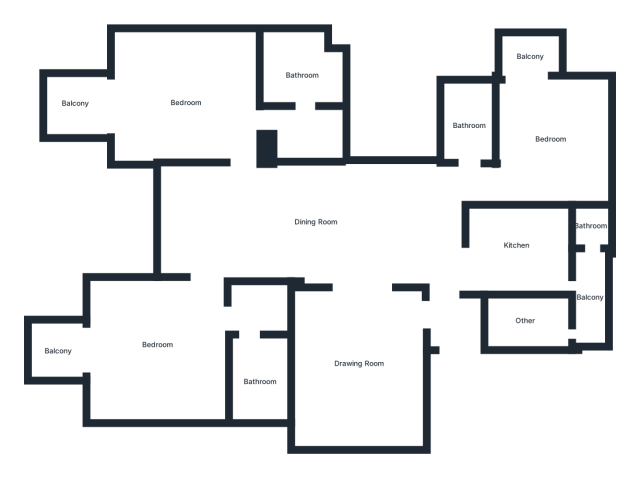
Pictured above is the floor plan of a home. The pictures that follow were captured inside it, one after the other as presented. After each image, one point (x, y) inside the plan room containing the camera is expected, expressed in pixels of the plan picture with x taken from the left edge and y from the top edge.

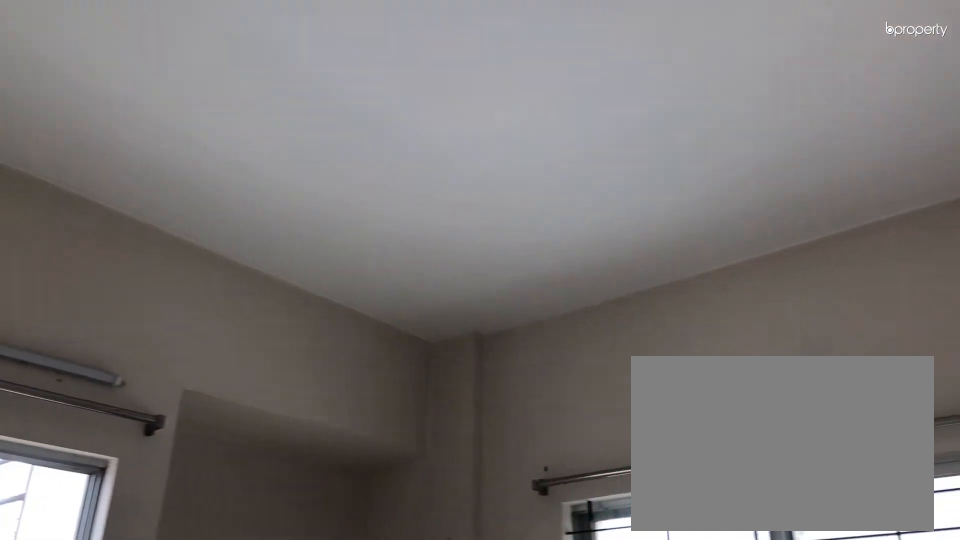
(550, 137)
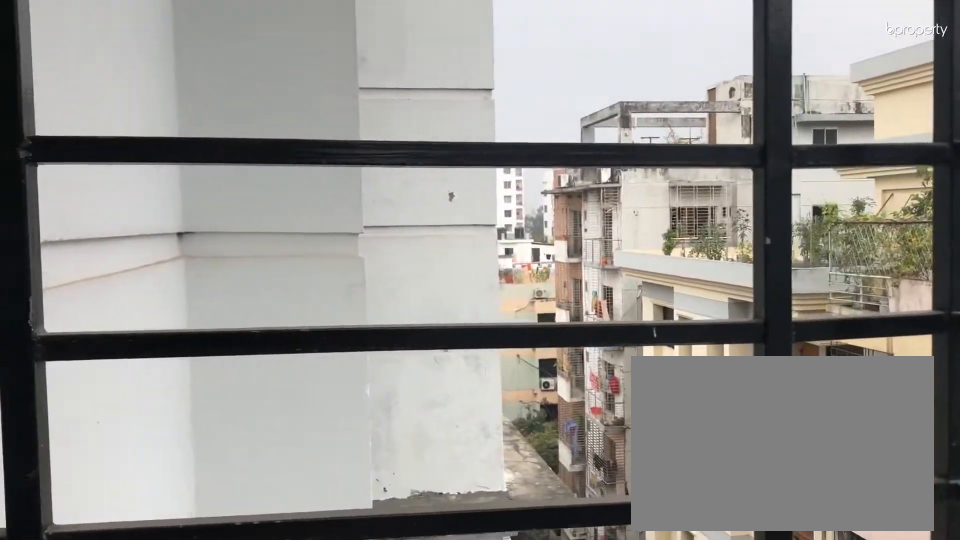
(529, 56)
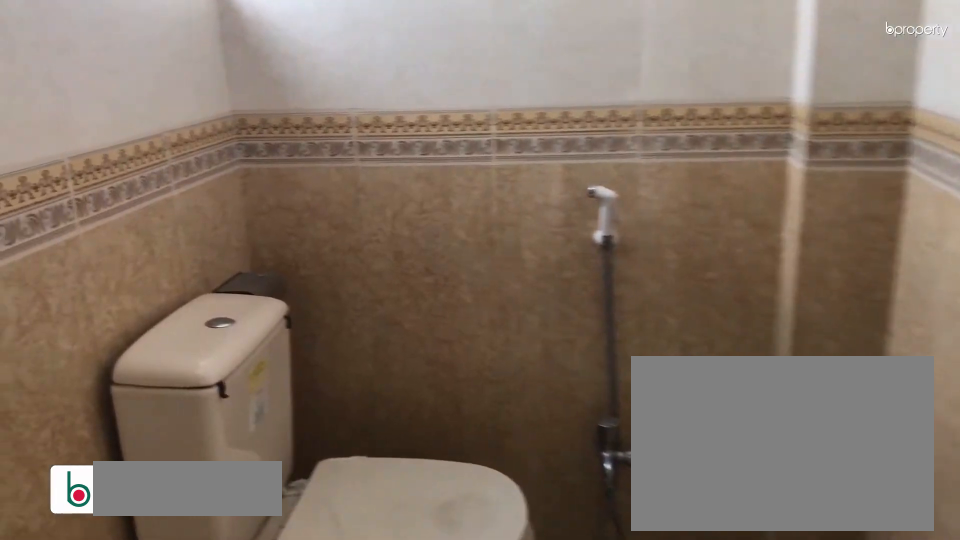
(470, 123)
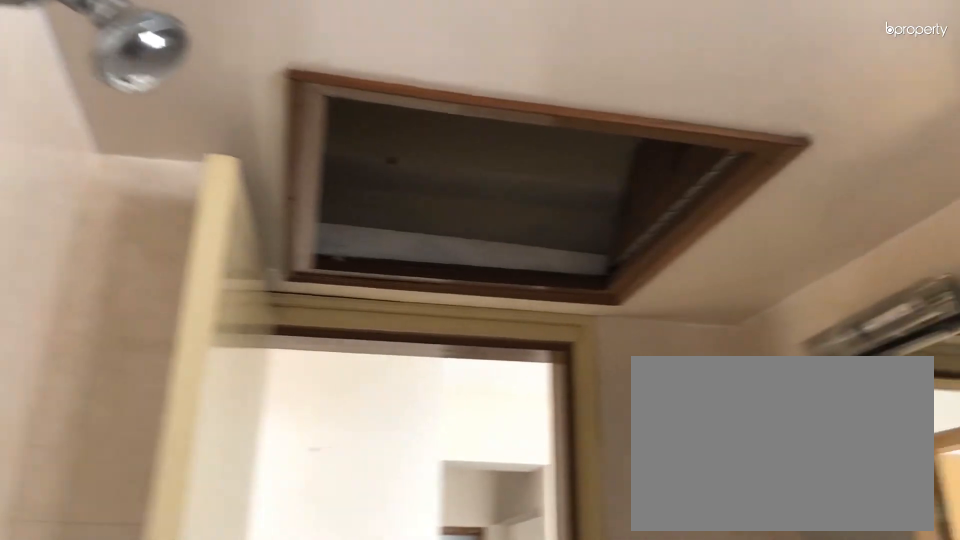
(470, 123)
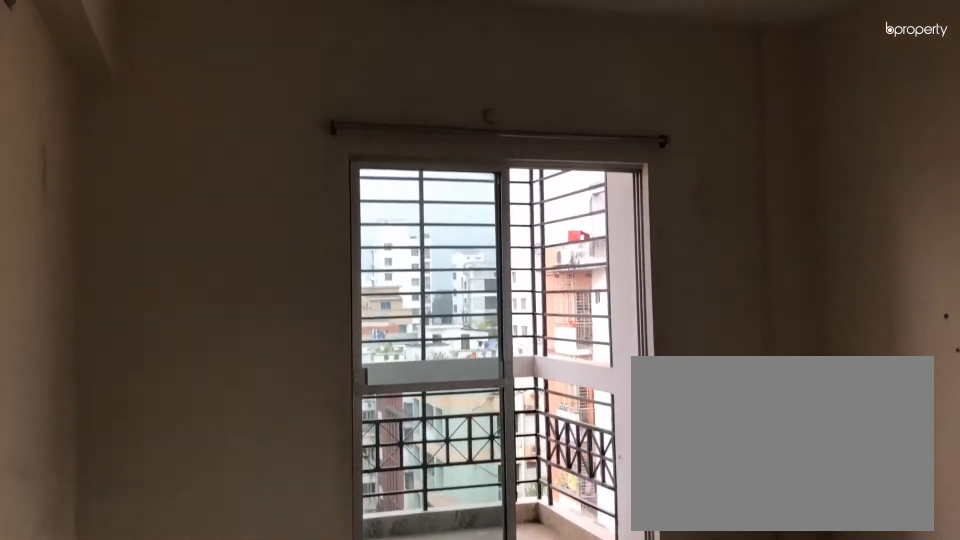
(185, 103)
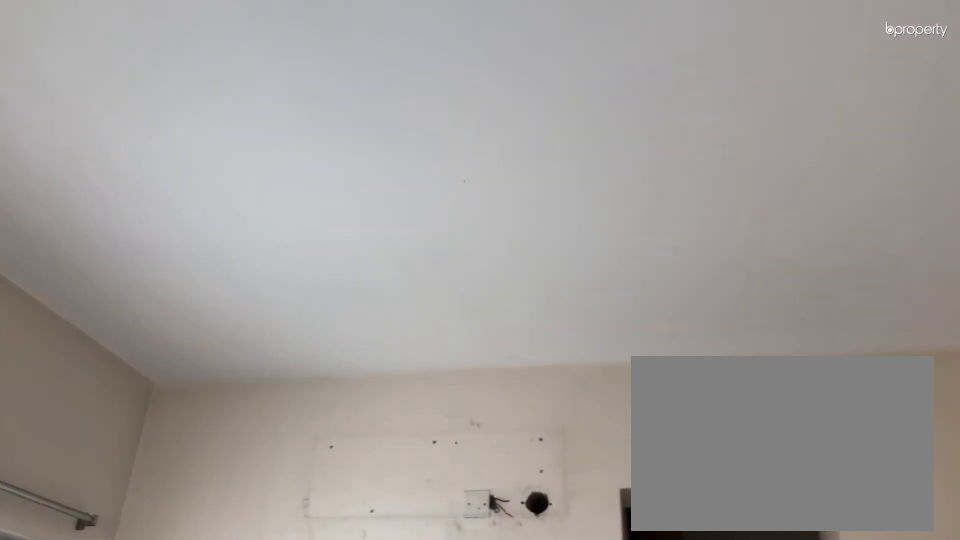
(185, 103)
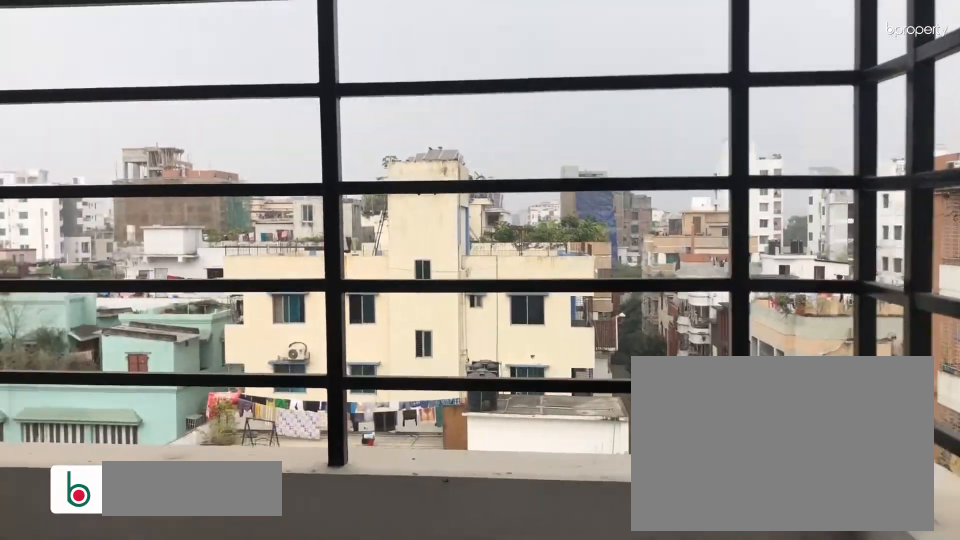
(77, 103)
